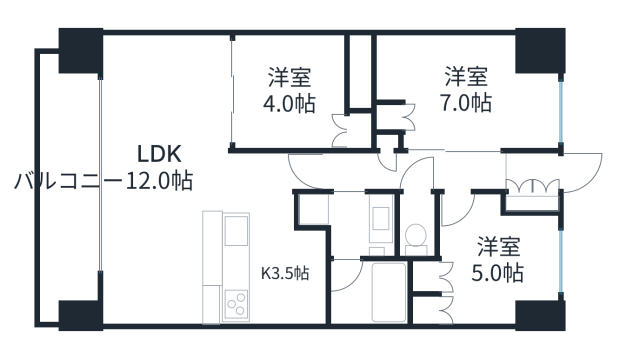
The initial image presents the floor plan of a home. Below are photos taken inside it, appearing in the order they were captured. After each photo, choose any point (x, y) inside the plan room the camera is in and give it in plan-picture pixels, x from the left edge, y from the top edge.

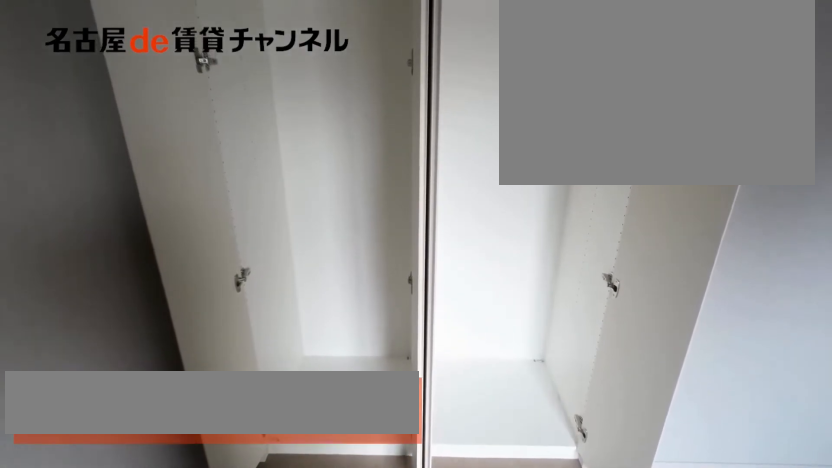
(425, 291)
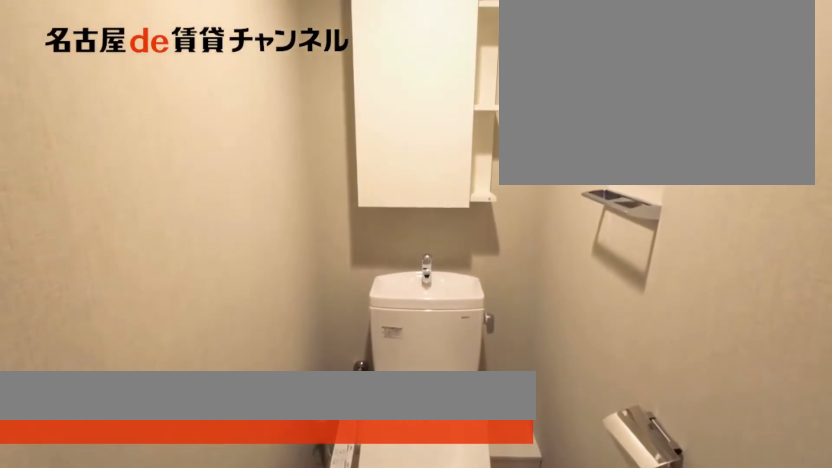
(418, 227)
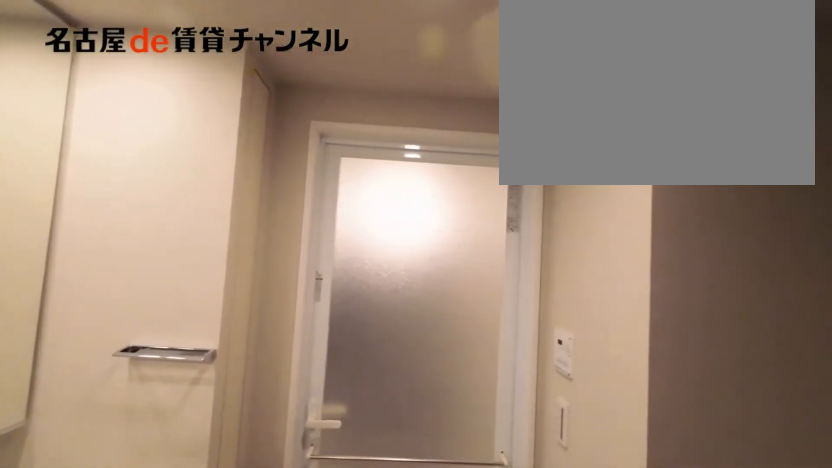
(351, 222)
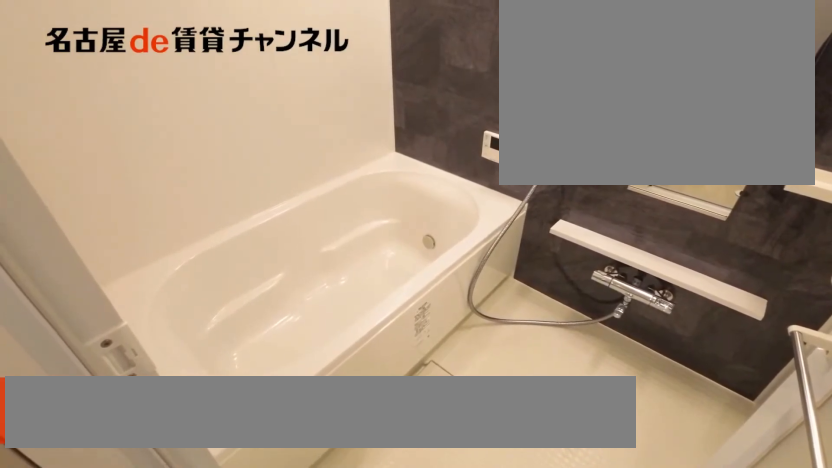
(365, 292)
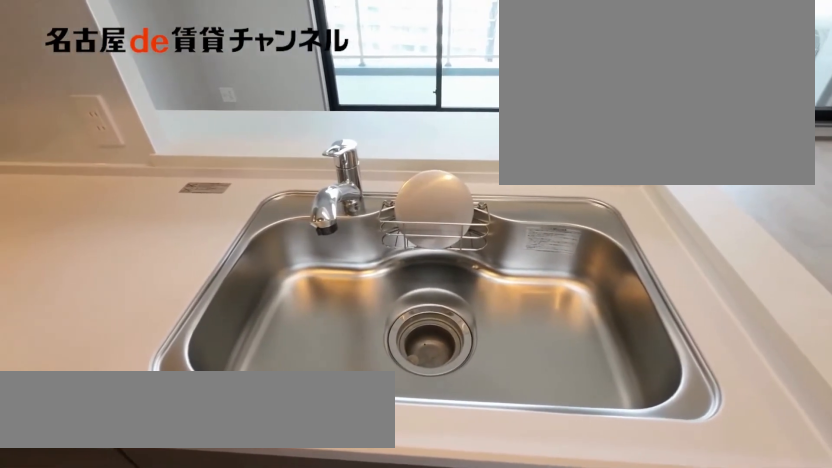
(245, 267)
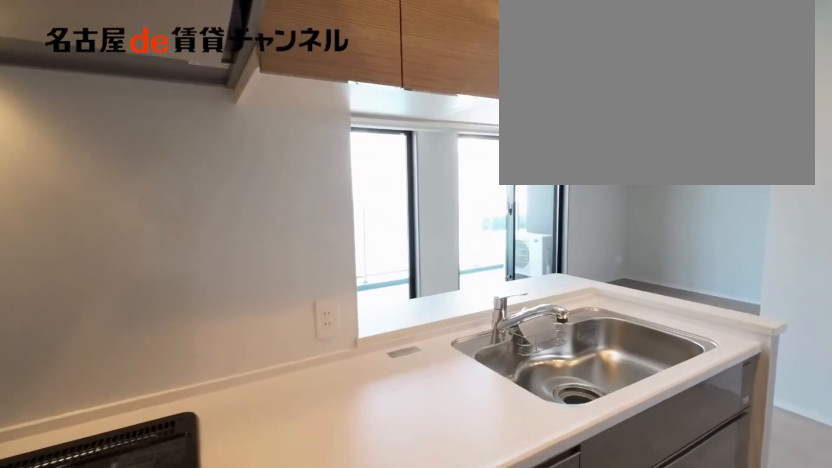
(245, 267)
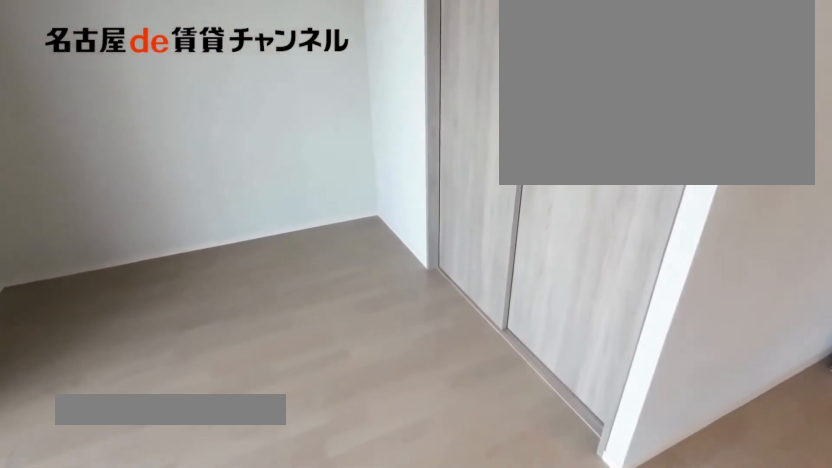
(160, 171)
